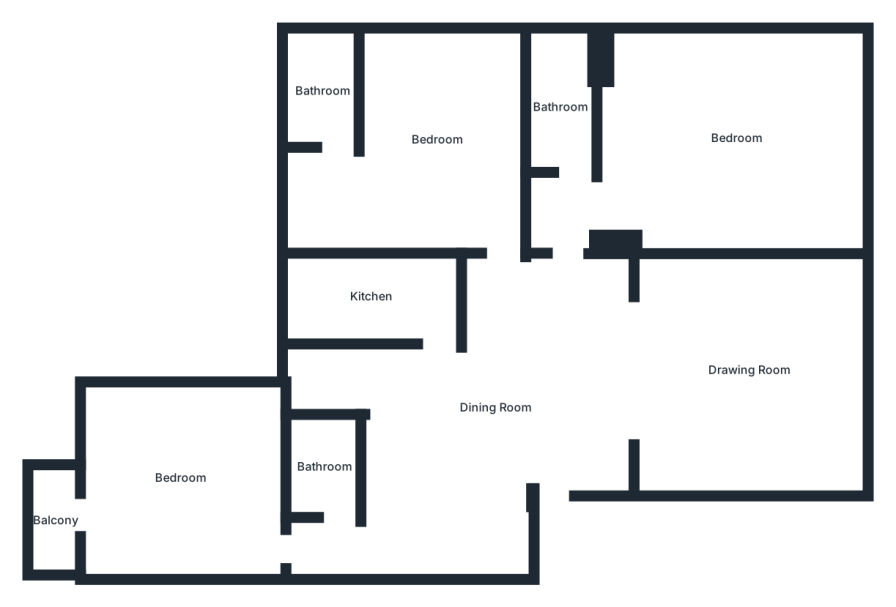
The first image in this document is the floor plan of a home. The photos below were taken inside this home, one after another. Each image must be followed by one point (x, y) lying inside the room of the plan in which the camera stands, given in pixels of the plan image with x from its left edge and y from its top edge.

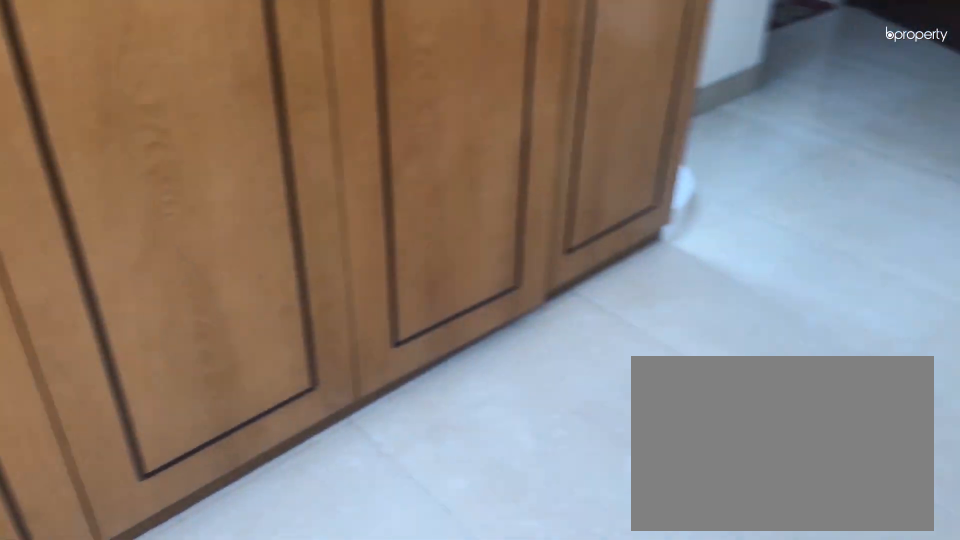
(740, 136)
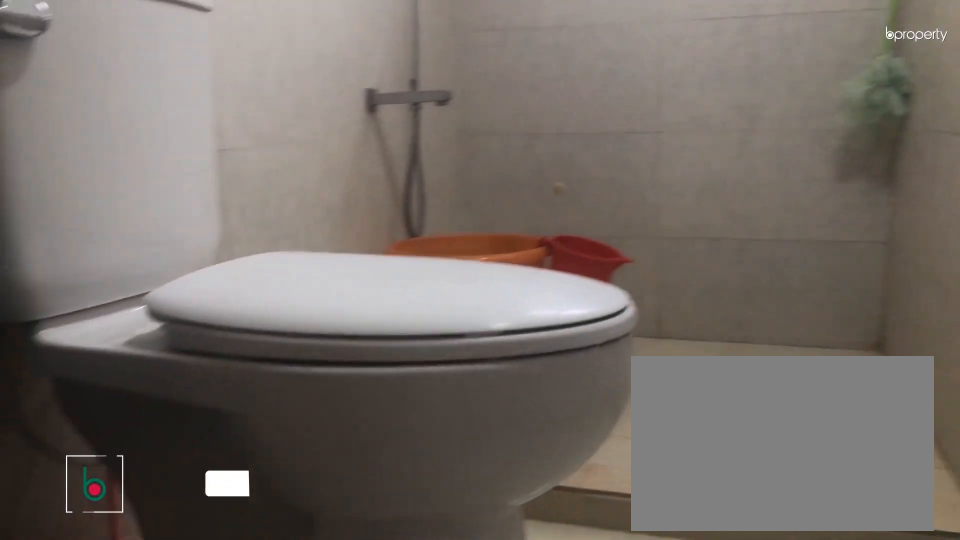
(560, 109)
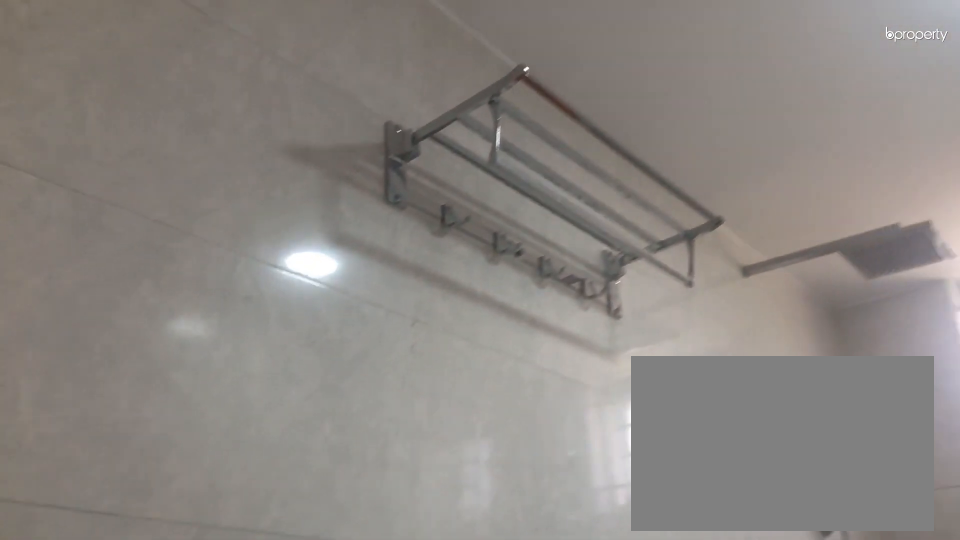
(560, 109)
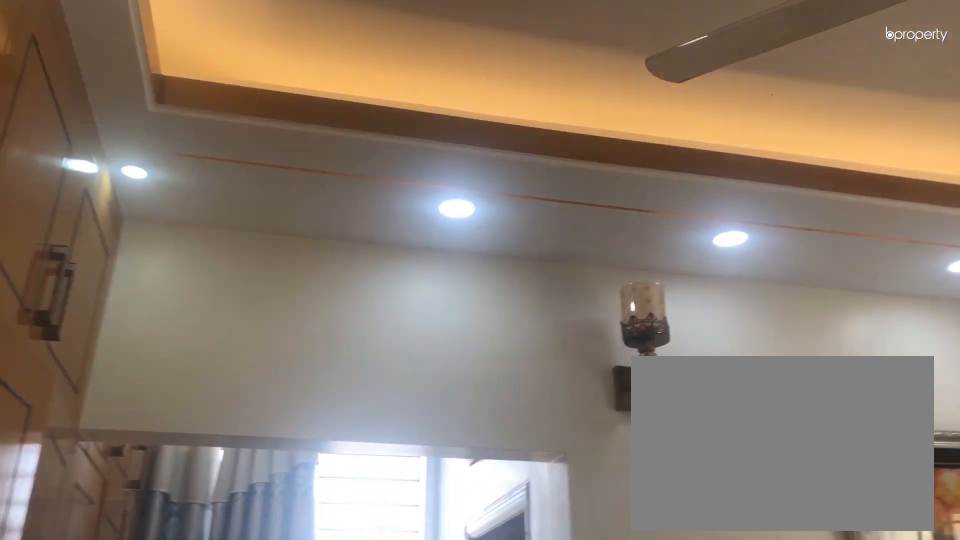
(437, 140)
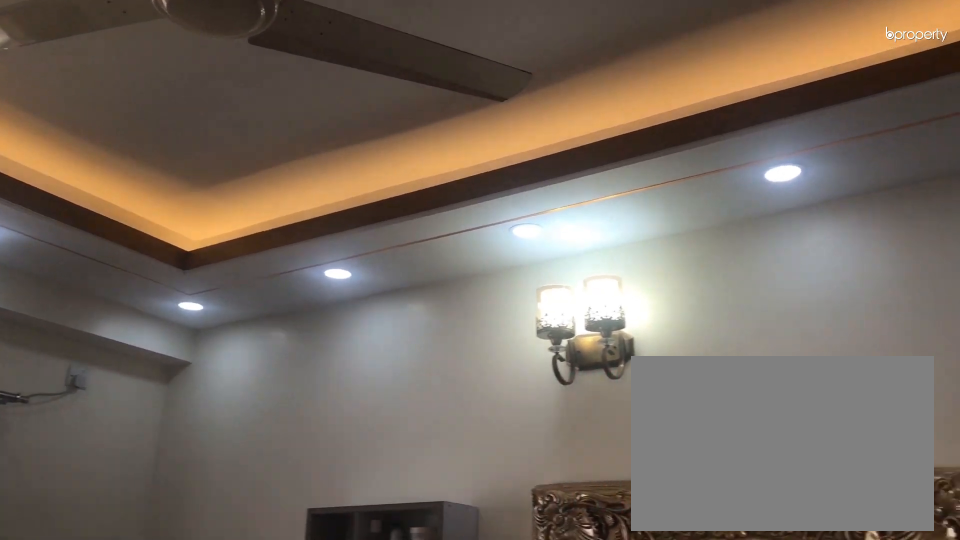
(437, 140)
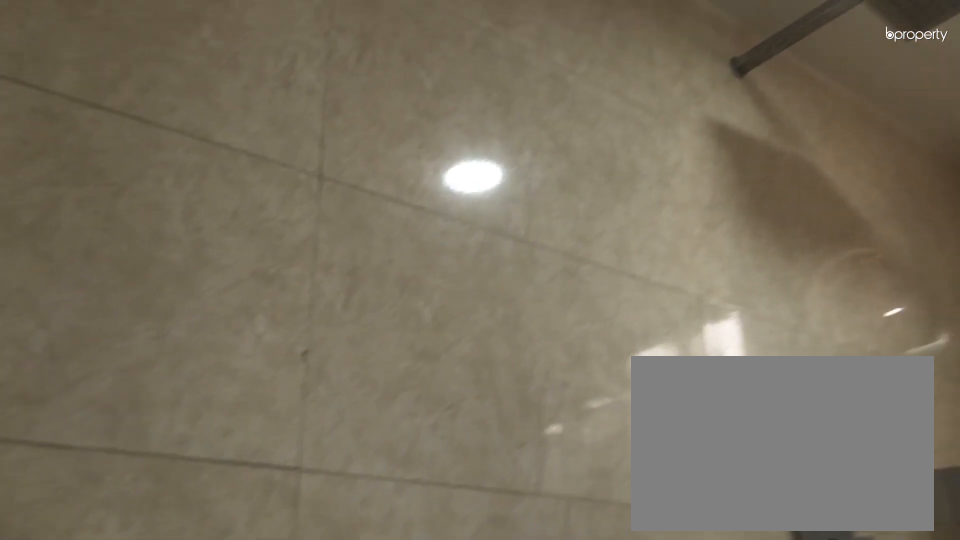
(323, 91)
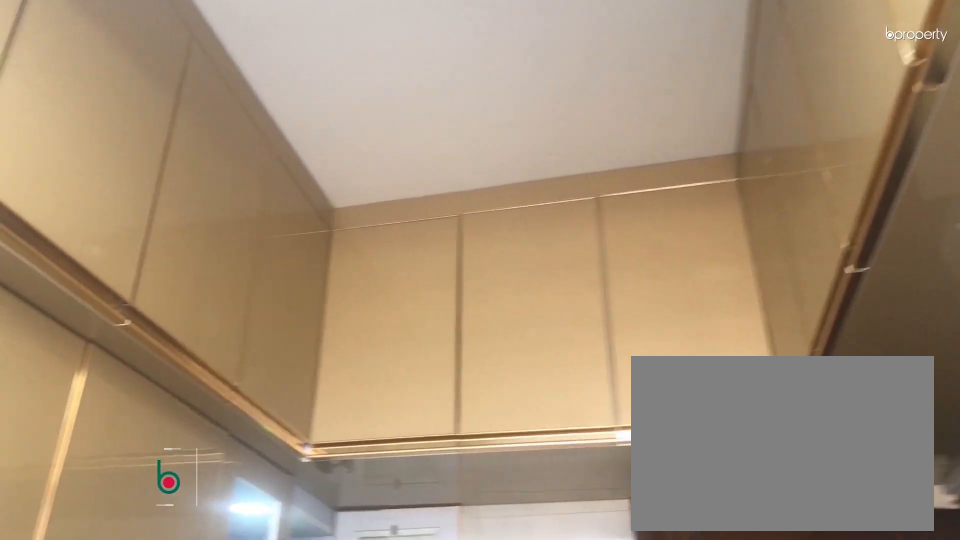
(367, 298)
